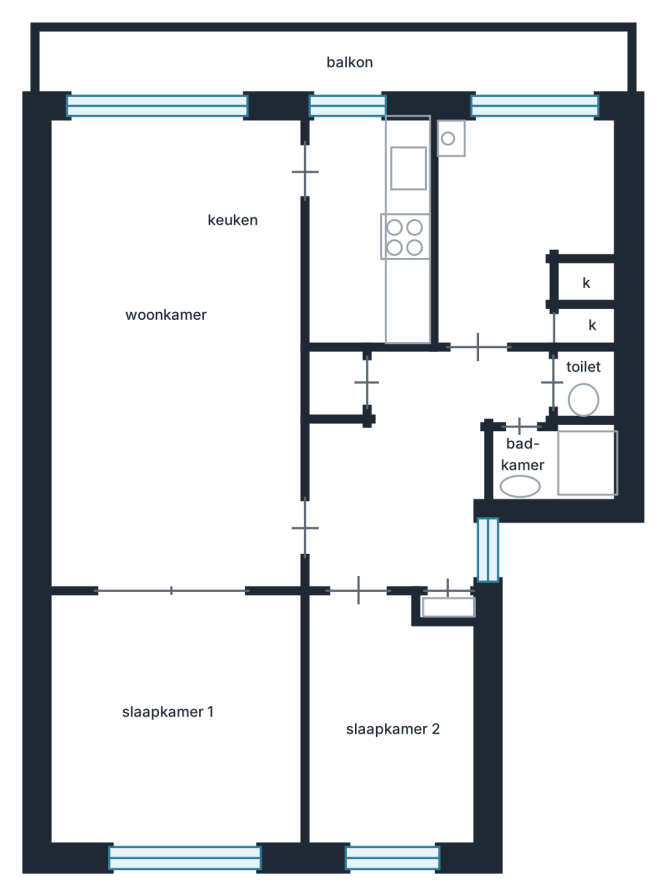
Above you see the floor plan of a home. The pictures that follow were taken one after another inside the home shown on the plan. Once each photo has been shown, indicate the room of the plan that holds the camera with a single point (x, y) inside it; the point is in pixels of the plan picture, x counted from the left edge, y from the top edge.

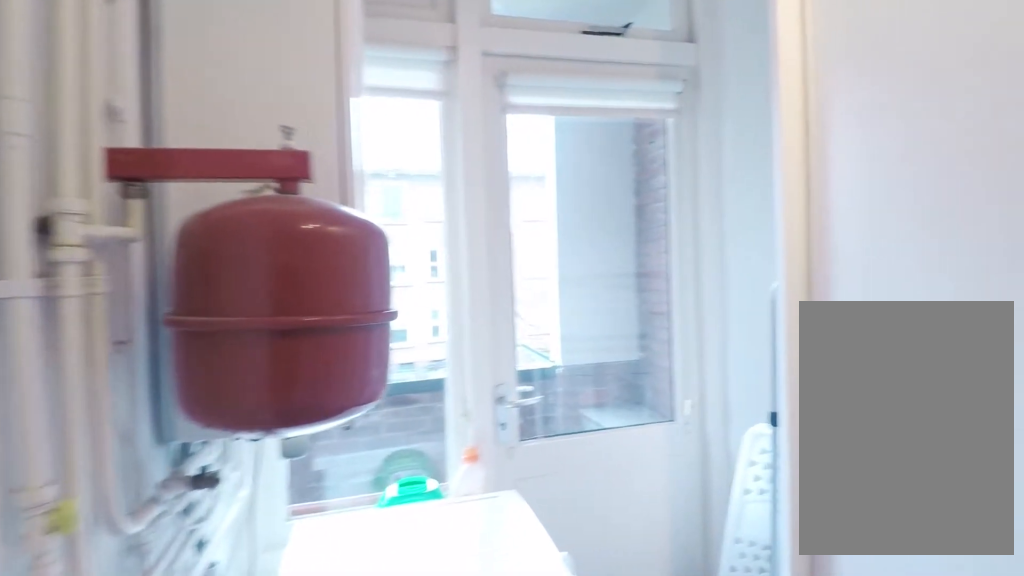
(517, 219)
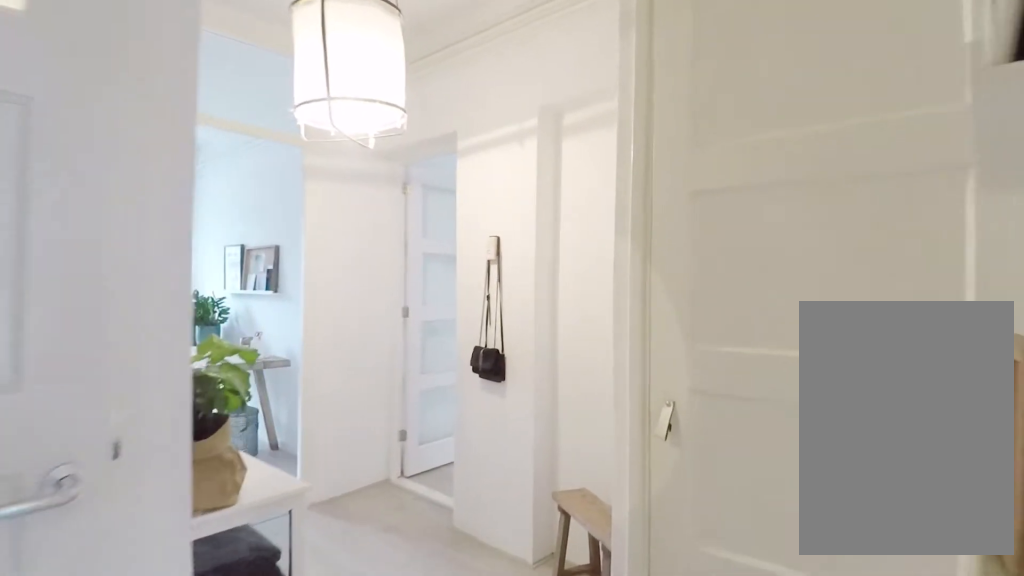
(416, 469)
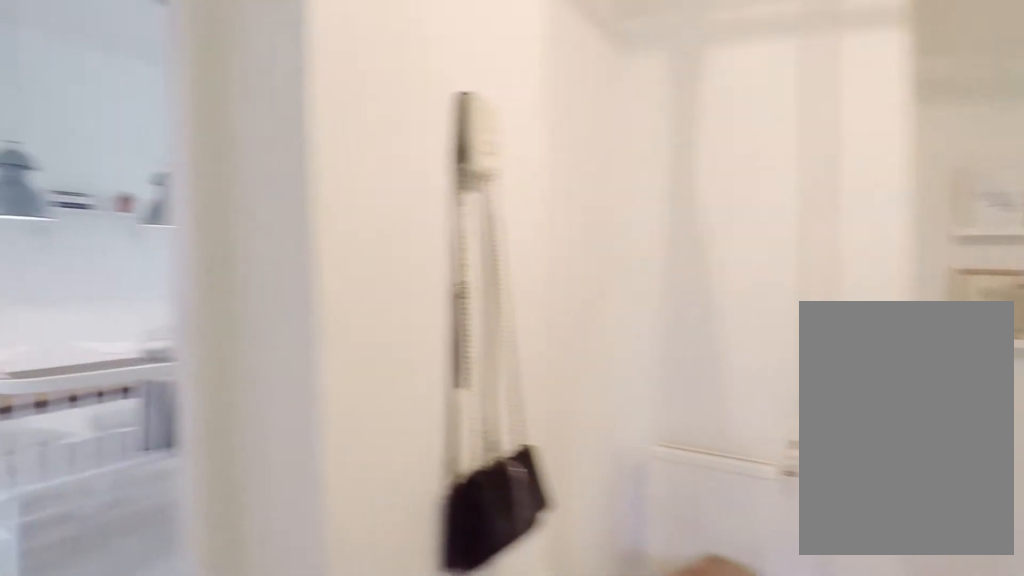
(416, 469)
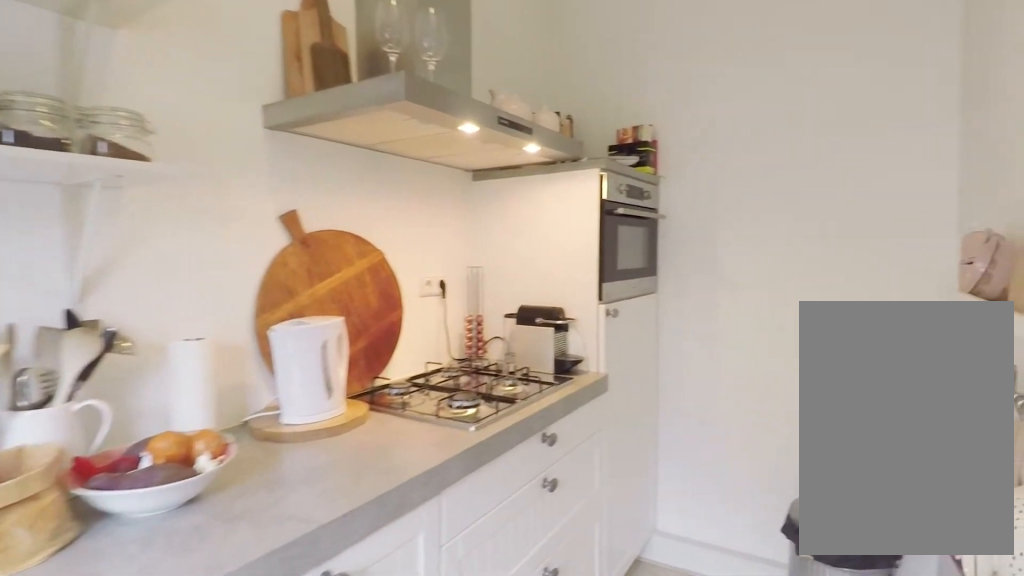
(369, 231)
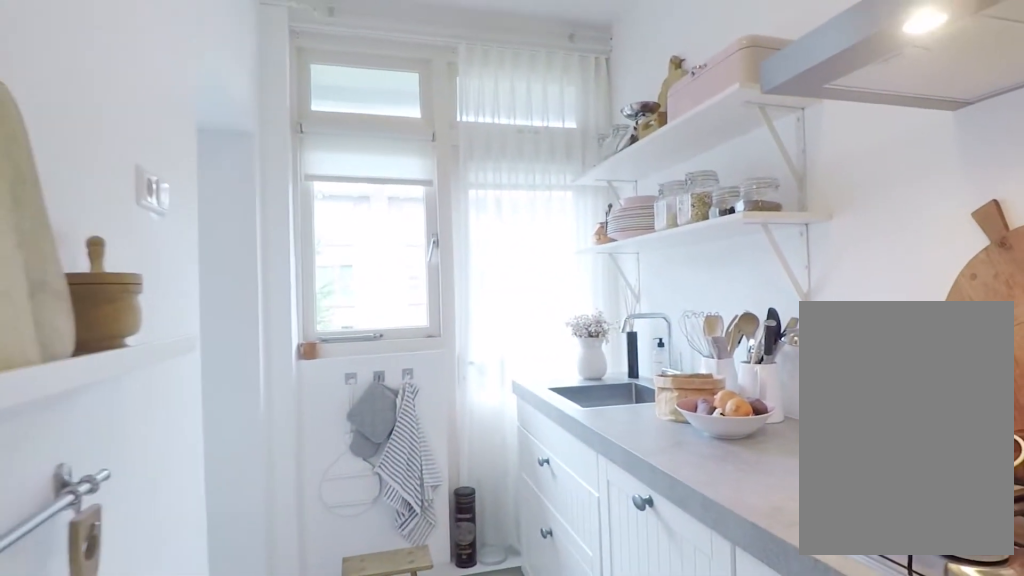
(369, 231)
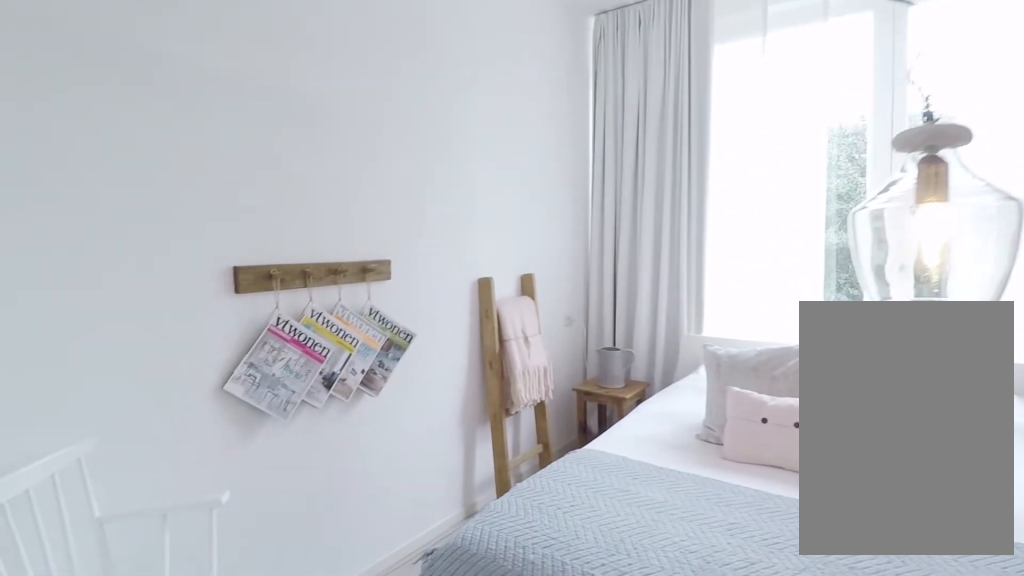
(175, 723)
